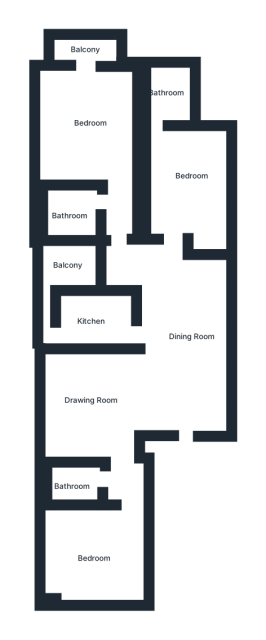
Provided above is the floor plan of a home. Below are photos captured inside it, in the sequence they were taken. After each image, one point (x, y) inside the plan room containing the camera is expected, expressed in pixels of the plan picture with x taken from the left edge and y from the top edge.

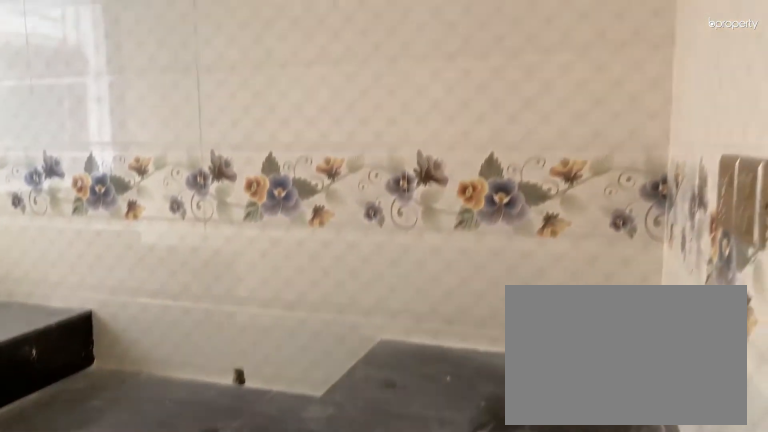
(94, 318)
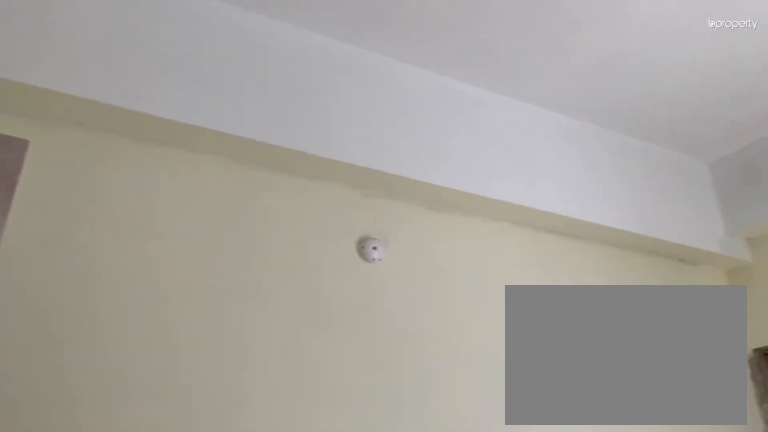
(182, 183)
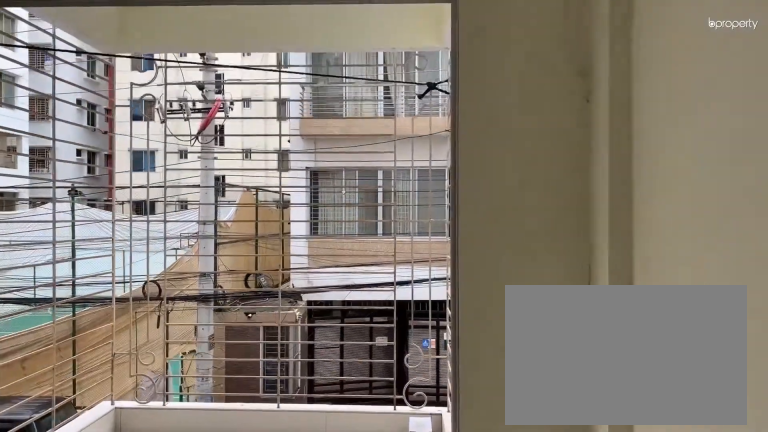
(83, 115)
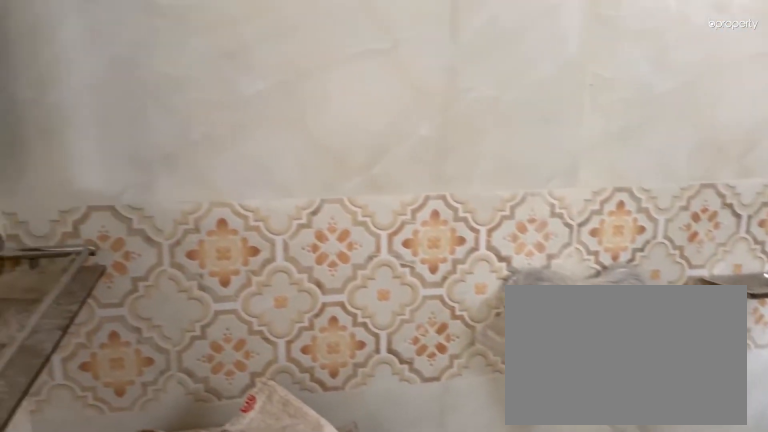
(70, 212)
